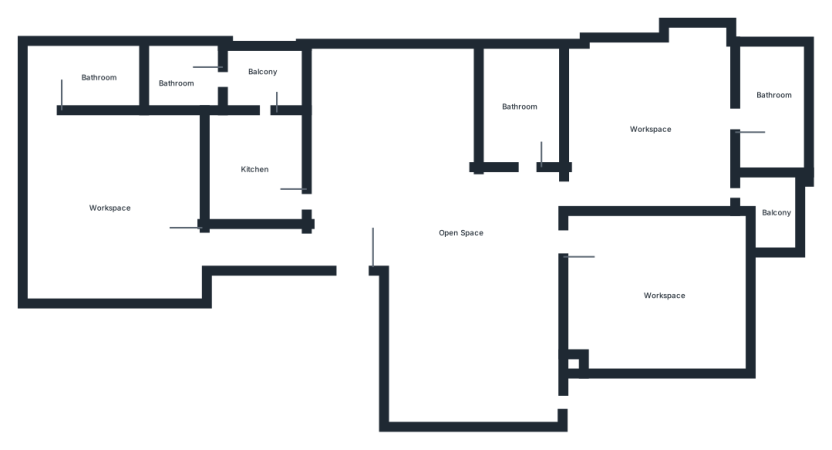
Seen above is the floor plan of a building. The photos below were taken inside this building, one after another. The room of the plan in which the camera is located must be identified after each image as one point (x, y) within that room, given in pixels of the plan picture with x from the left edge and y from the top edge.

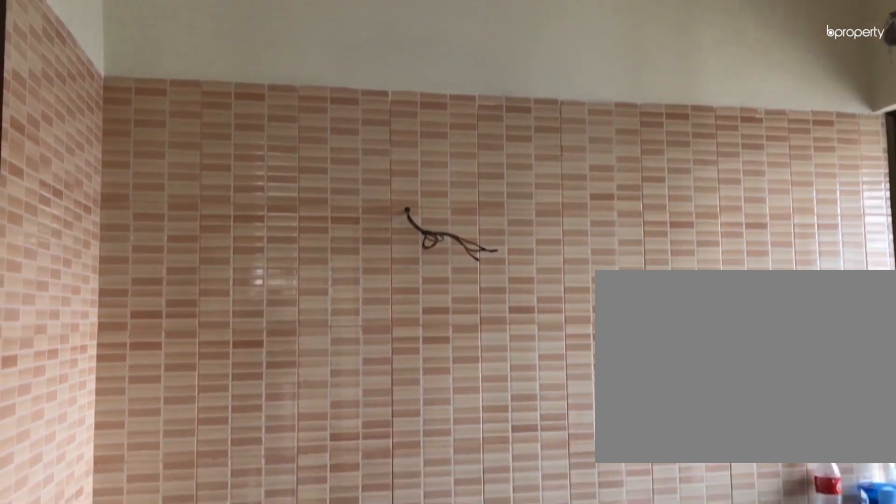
(263, 170)
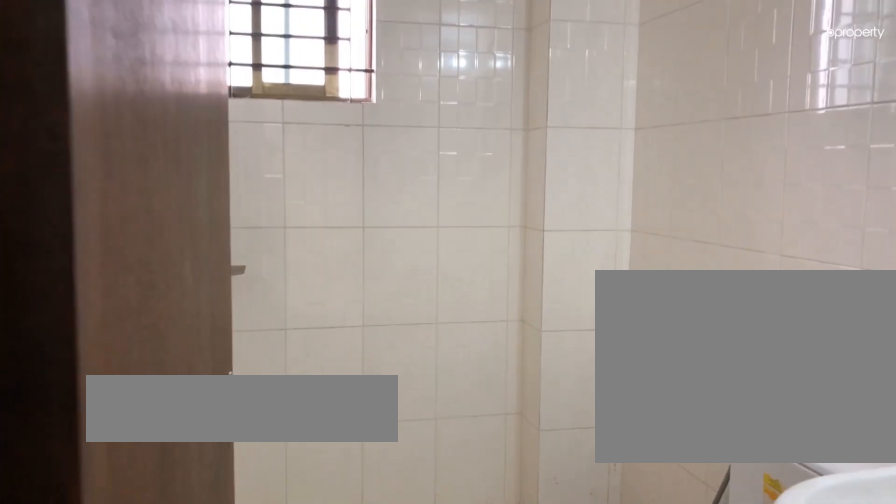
(523, 120)
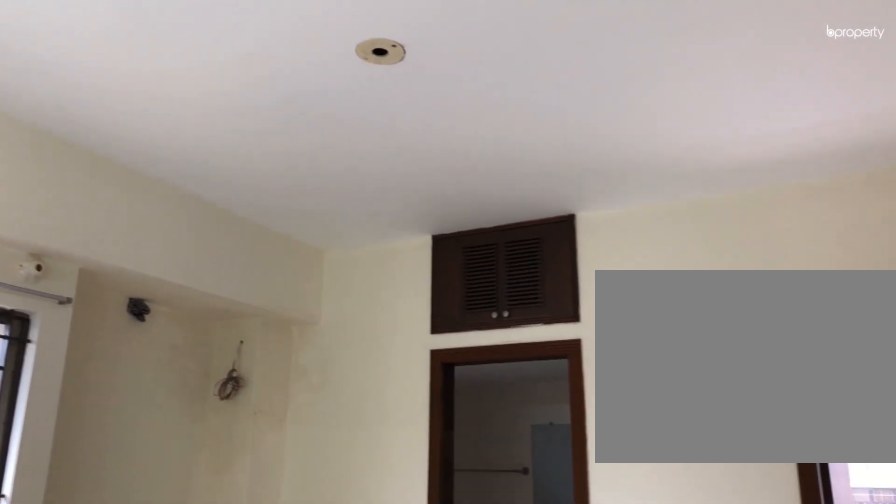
(644, 132)
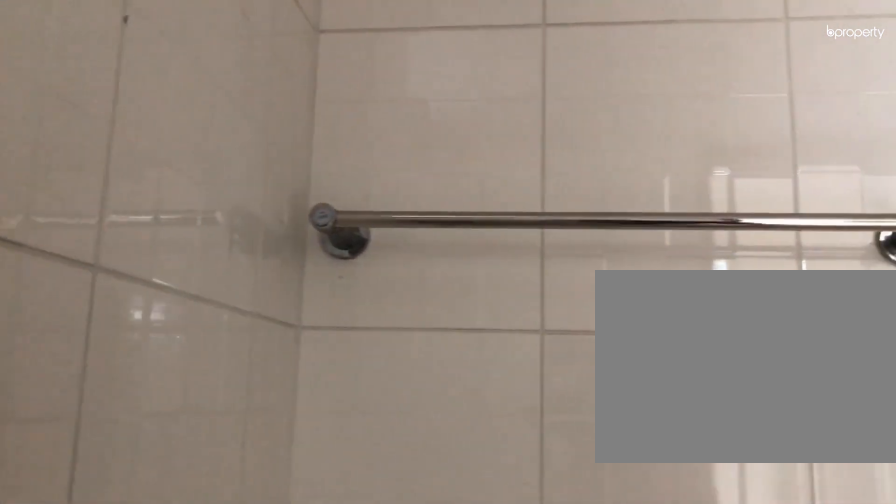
(767, 118)
